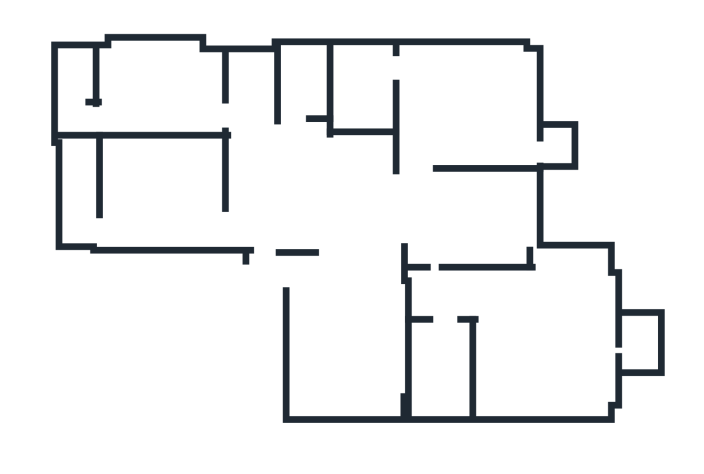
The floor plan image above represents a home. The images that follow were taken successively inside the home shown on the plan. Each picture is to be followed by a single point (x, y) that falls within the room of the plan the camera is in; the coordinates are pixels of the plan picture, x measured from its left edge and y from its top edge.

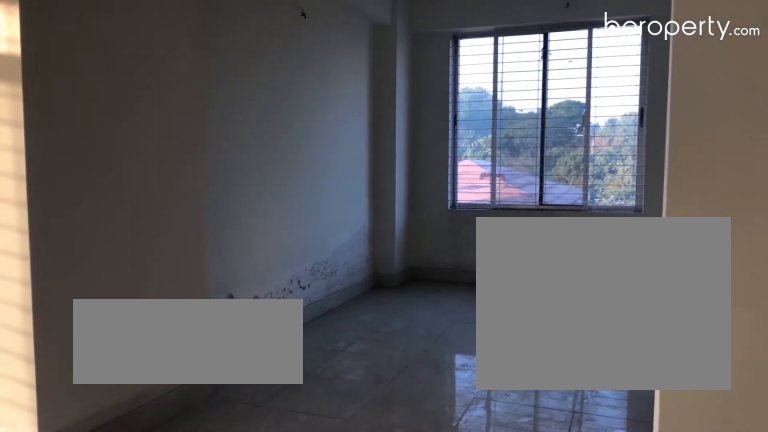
(359, 226)
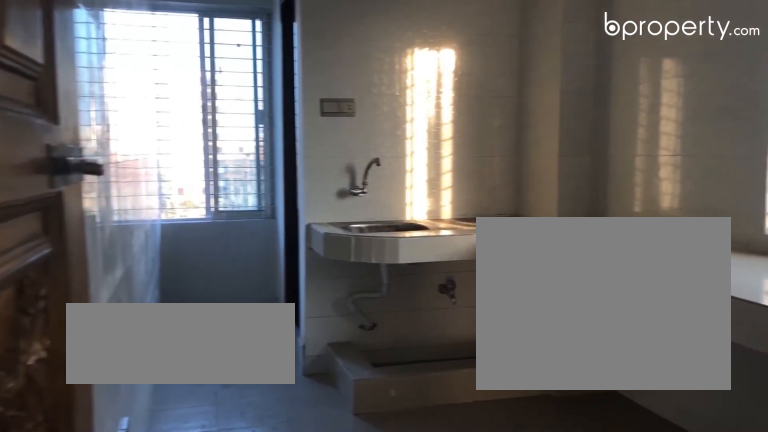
(149, 92)
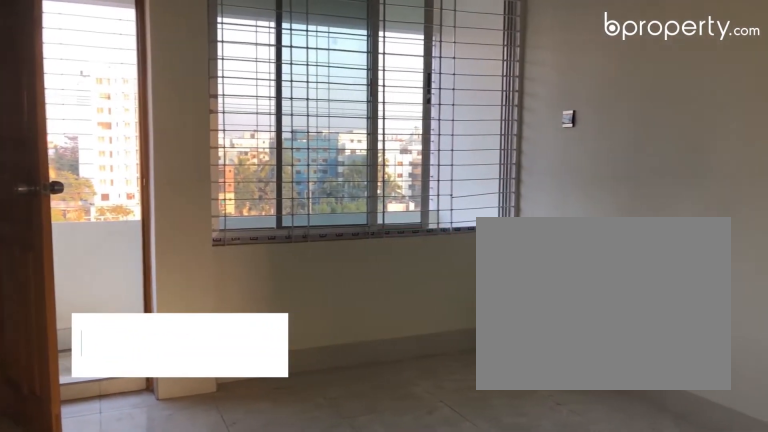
(149, 190)
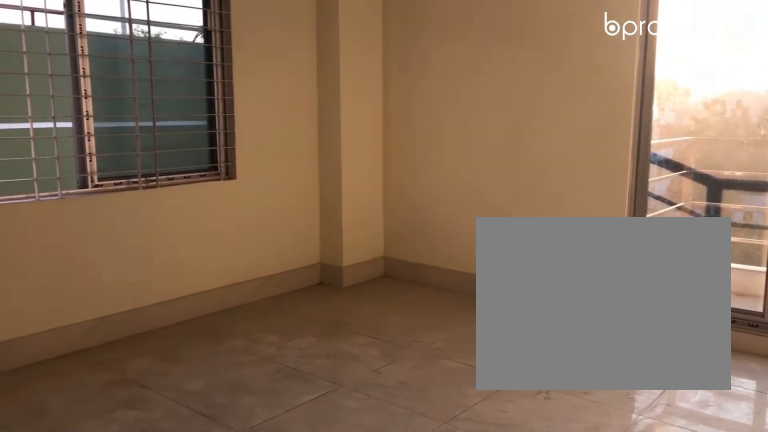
(450, 107)
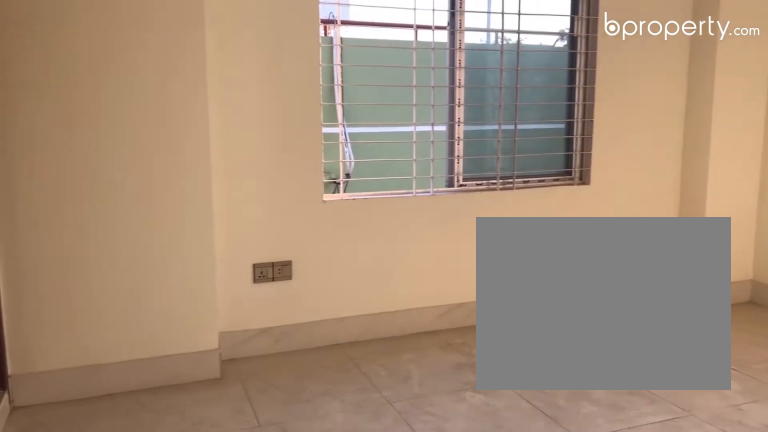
(450, 107)
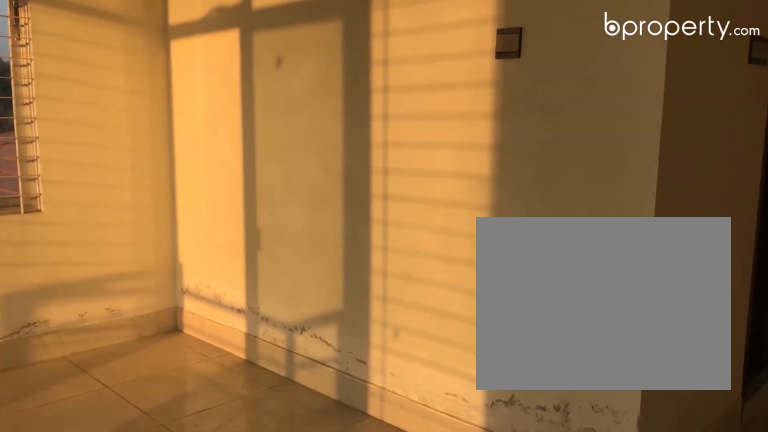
(544, 322)
